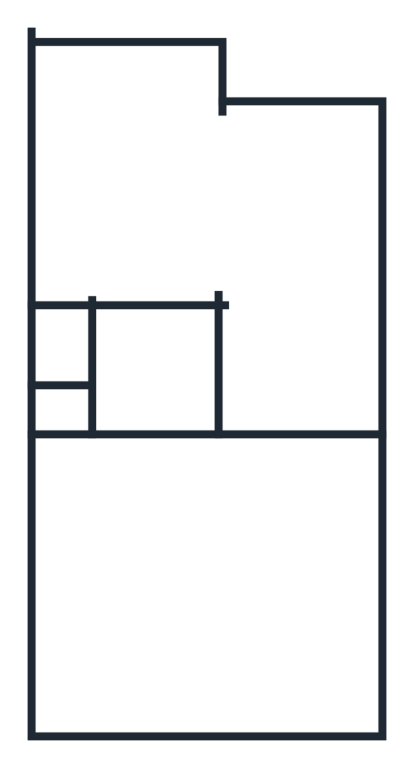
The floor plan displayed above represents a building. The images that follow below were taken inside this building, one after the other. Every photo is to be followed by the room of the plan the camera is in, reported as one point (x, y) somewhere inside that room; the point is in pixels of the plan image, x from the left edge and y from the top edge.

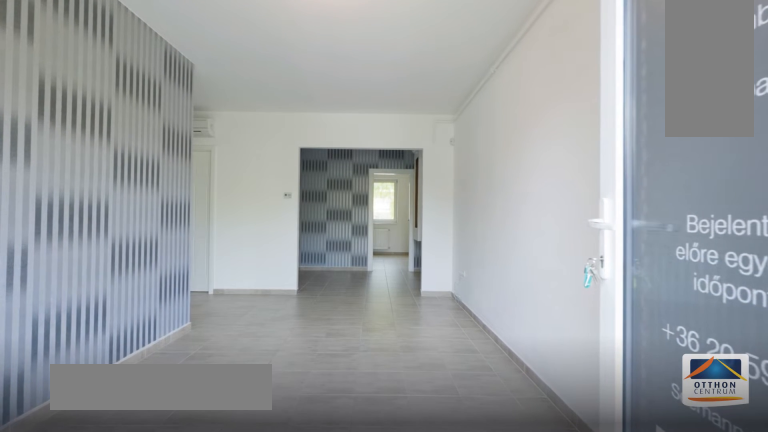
(288, 616)
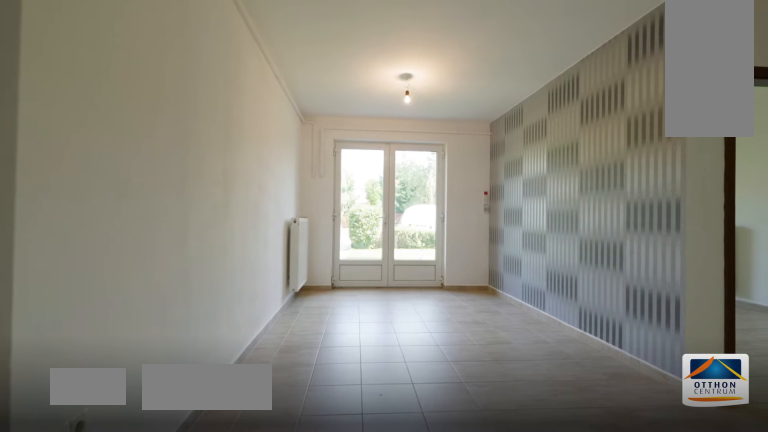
(287, 616)
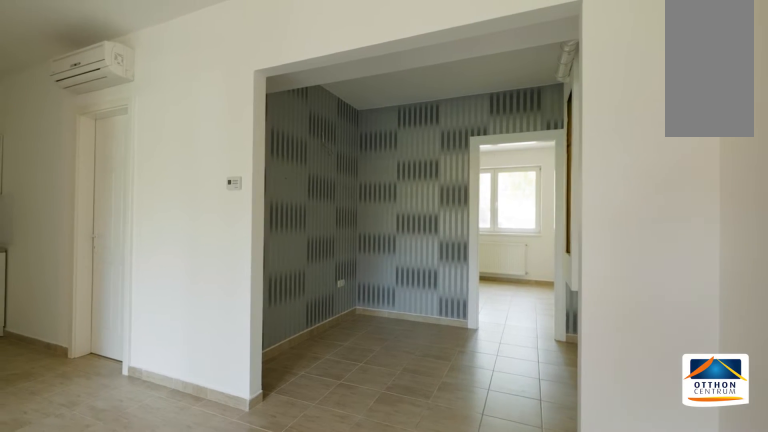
(300, 378)
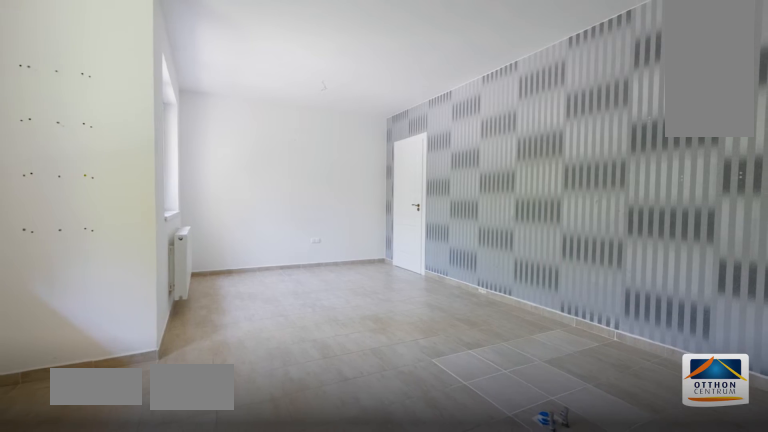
(180, 191)
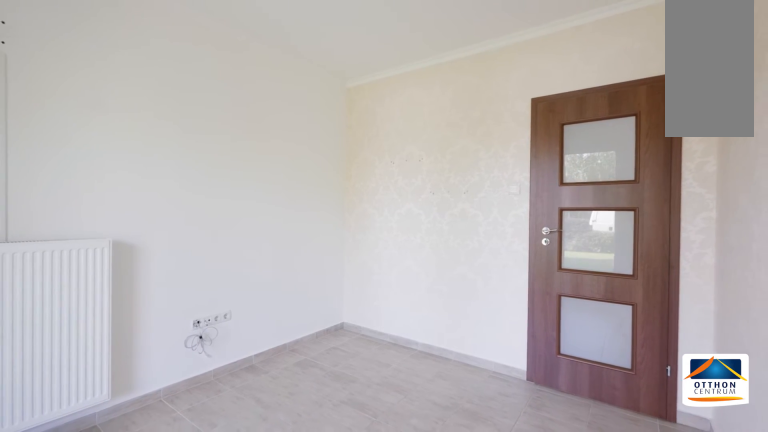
(135, 646)
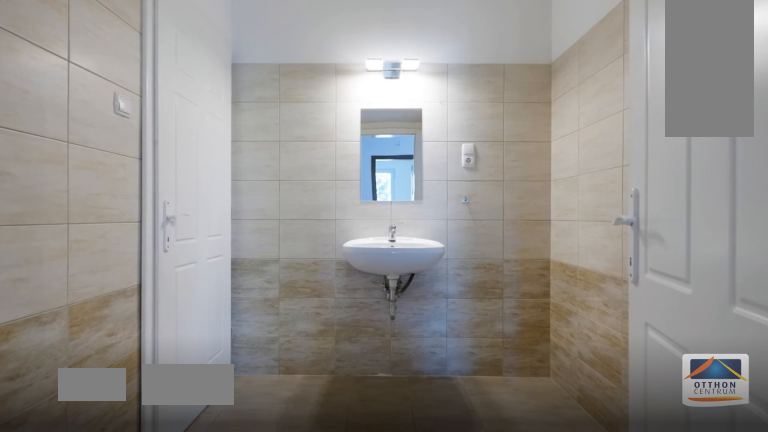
(152, 361)
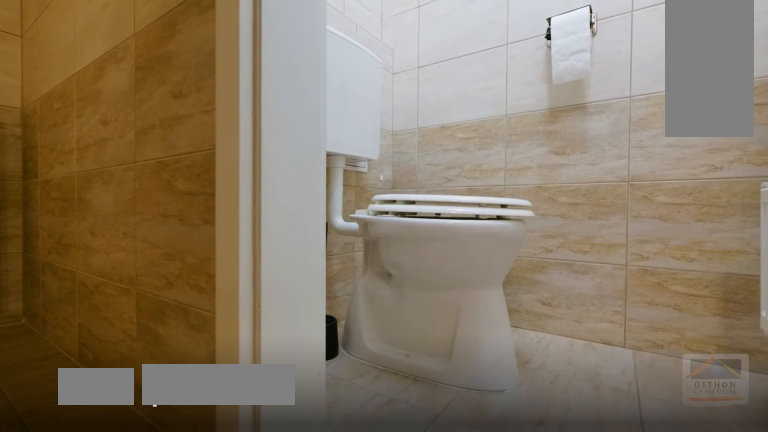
(152, 361)
